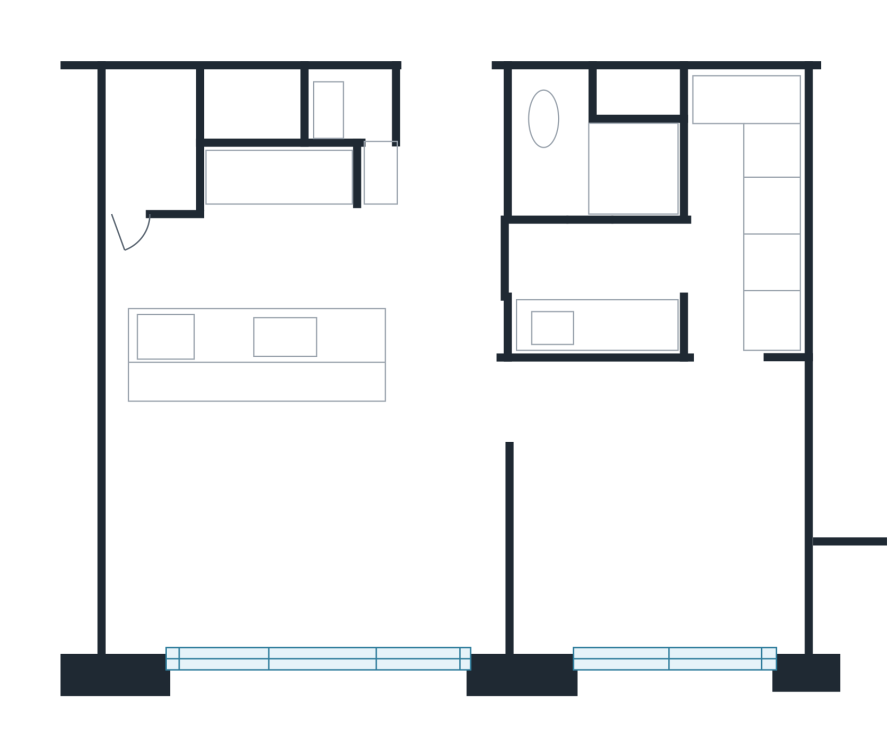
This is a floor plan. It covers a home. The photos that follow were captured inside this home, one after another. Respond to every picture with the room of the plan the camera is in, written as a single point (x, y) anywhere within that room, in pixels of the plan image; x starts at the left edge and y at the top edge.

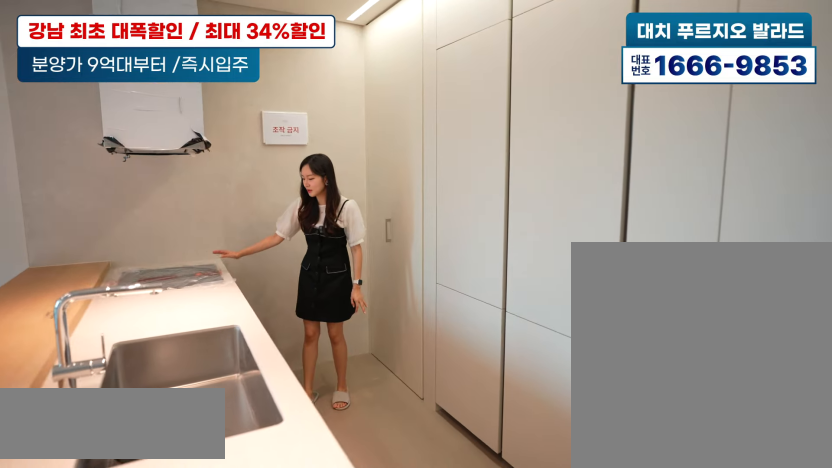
(266, 245)
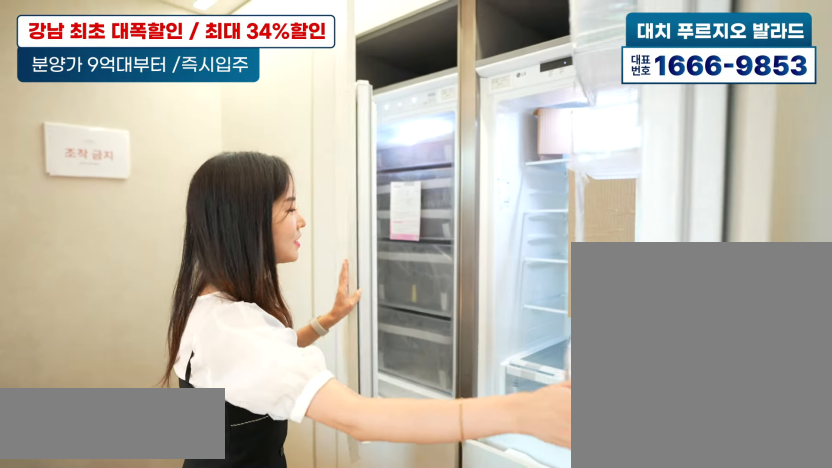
(266, 245)
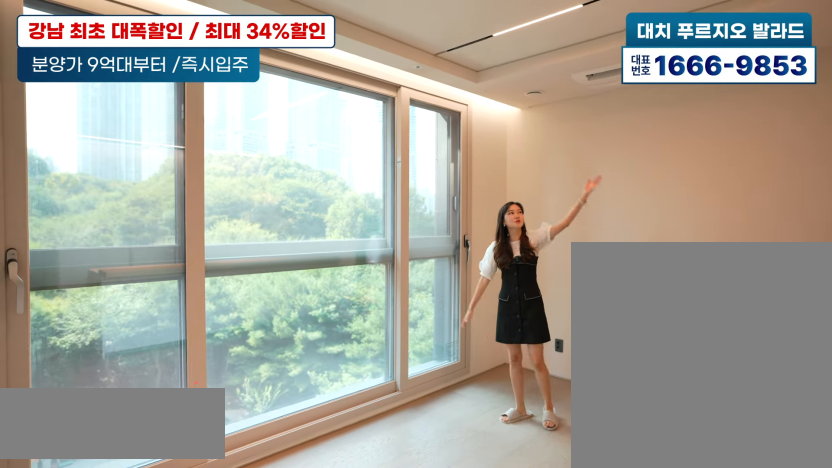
(294, 530)
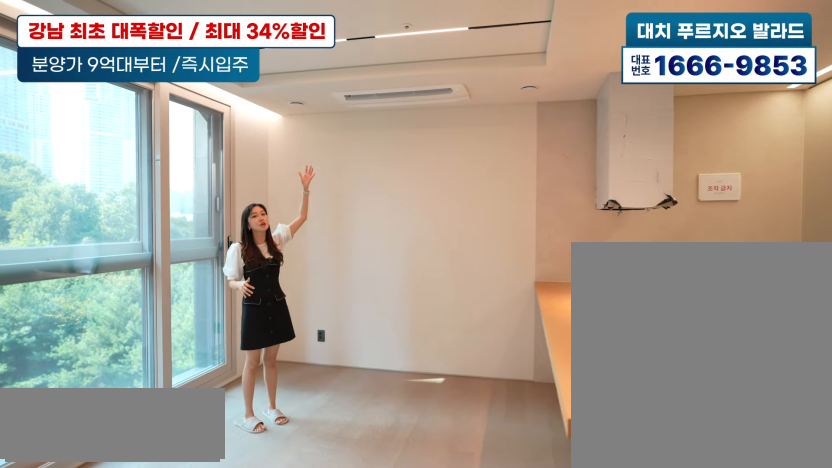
(294, 530)
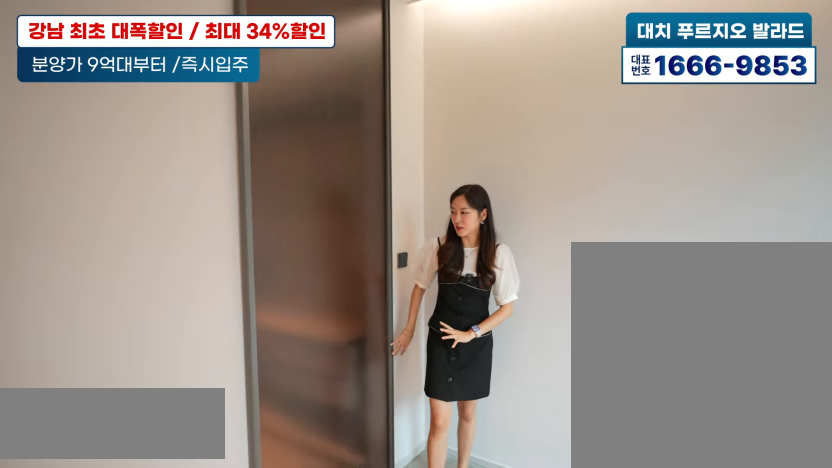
(666, 525)
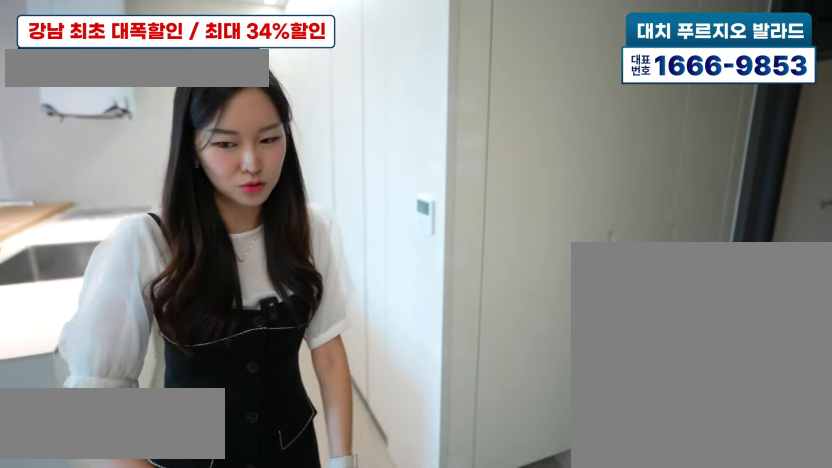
(678, 230)
